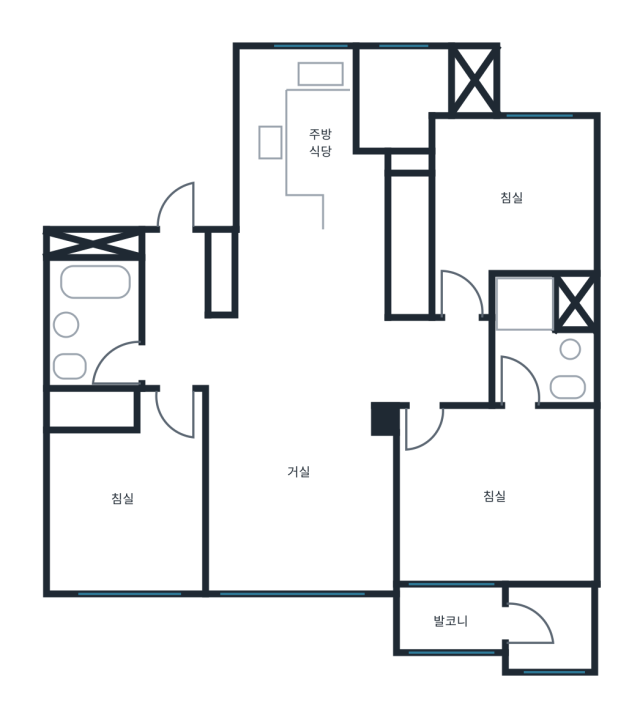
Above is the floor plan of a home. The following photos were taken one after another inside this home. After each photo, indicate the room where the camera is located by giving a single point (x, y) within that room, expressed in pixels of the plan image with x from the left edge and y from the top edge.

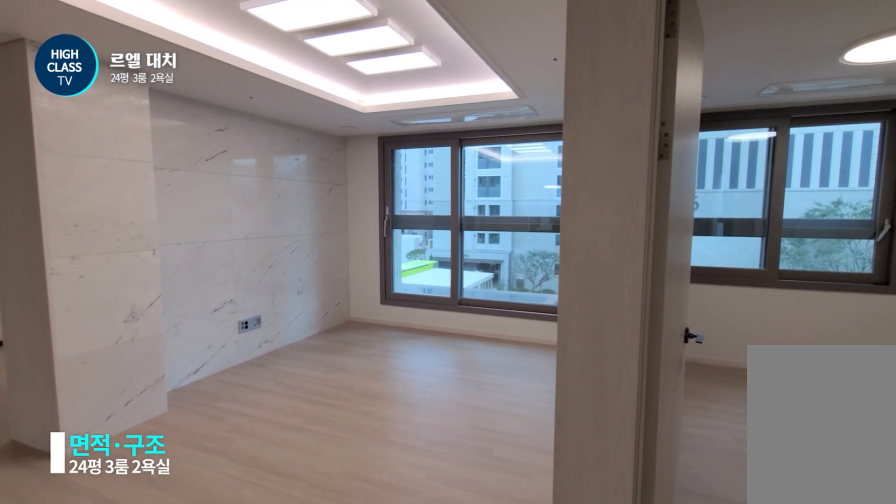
(192, 353)
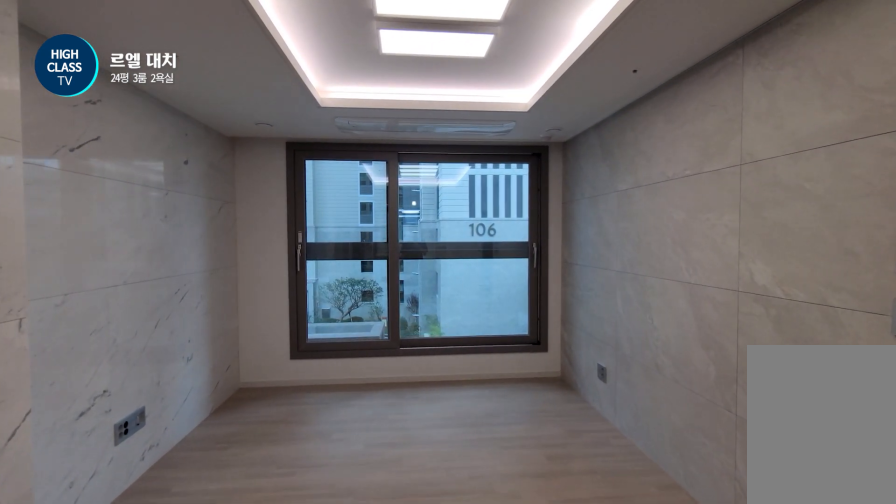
(299, 454)
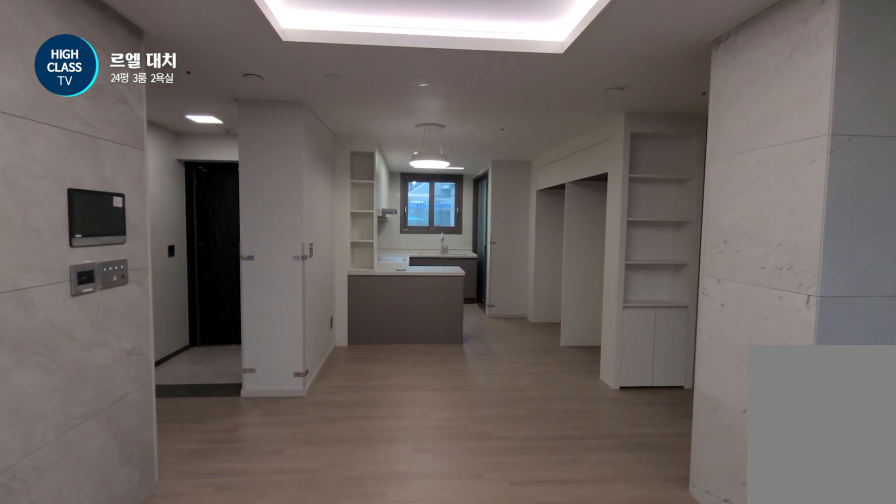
(299, 454)
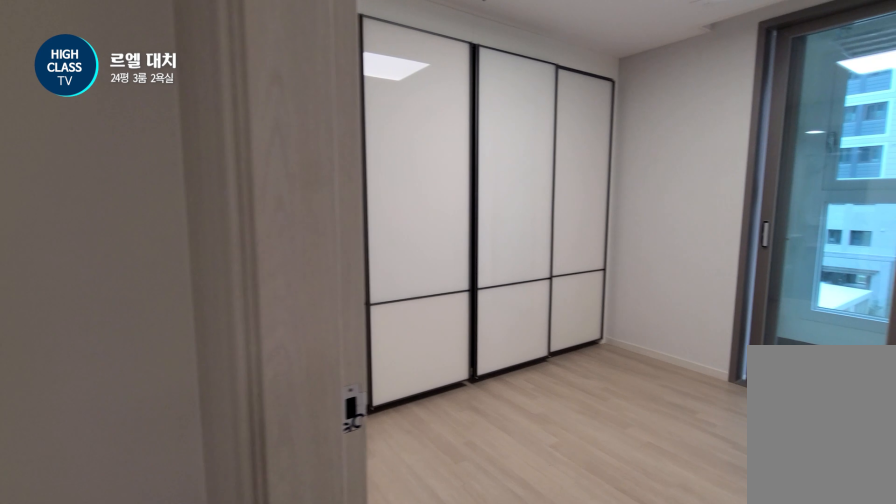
(443, 363)
